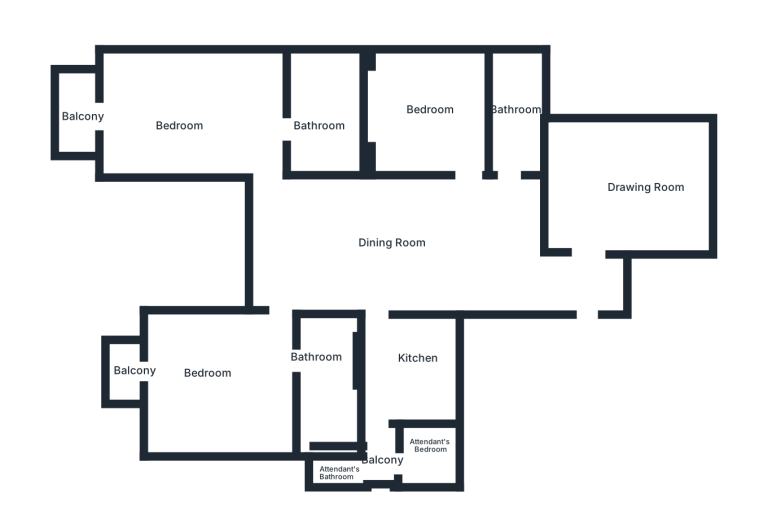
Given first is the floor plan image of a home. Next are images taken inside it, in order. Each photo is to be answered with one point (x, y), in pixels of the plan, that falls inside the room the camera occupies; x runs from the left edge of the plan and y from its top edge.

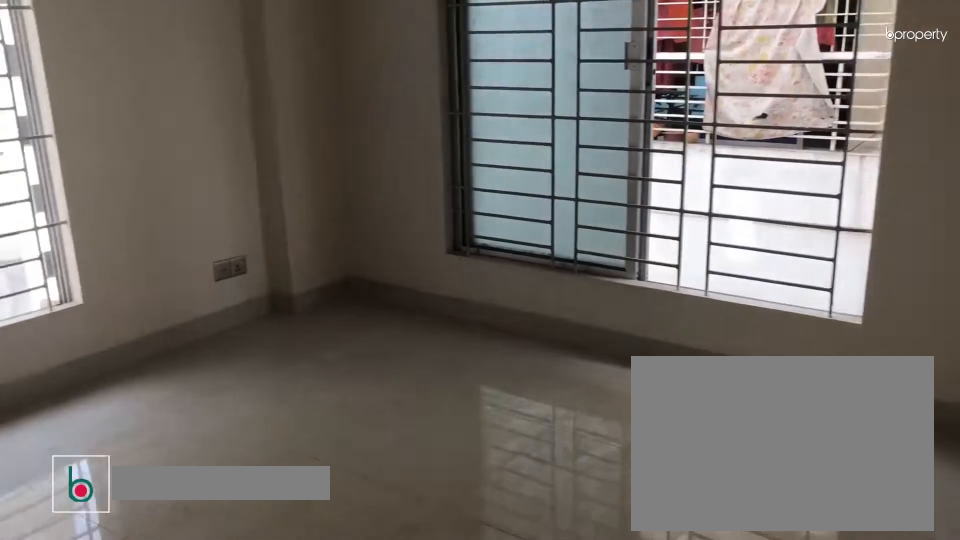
(614, 196)
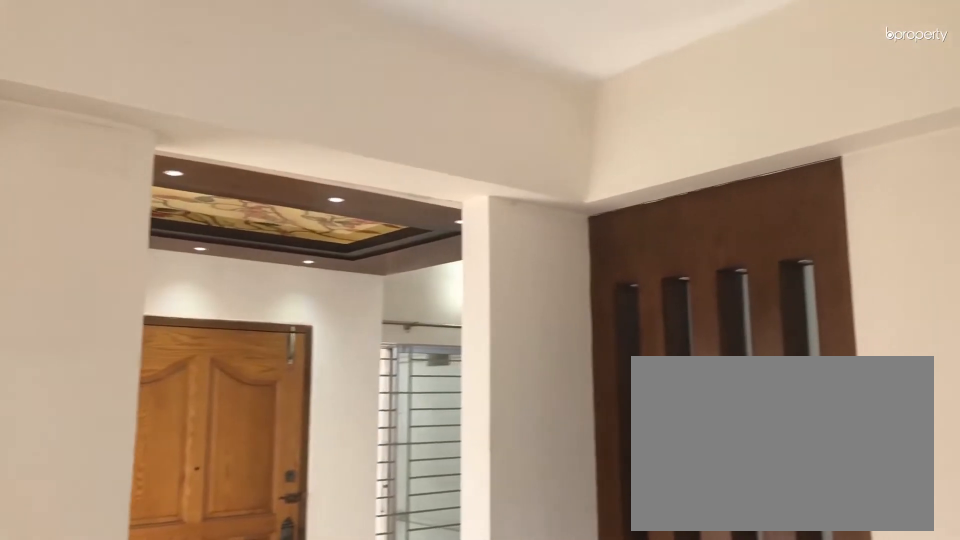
(614, 196)
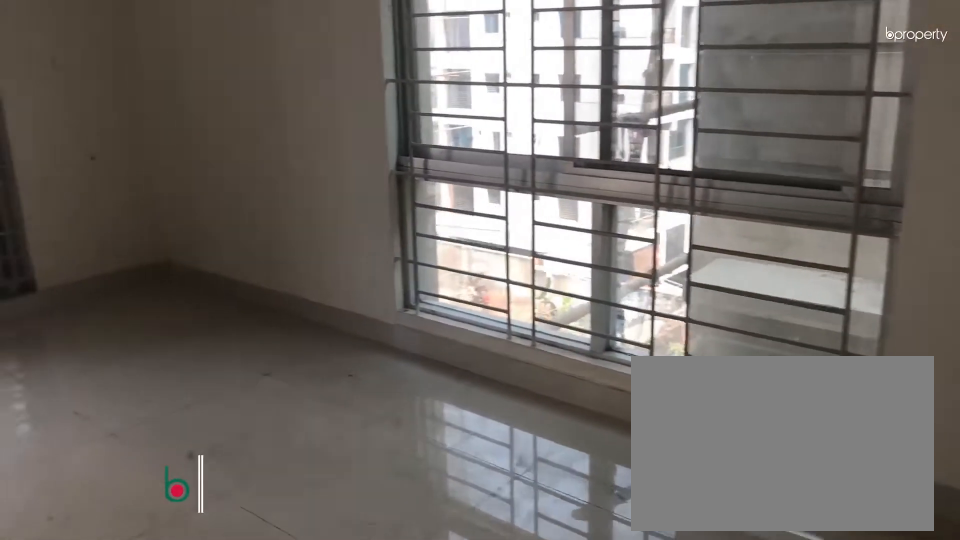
(168, 108)
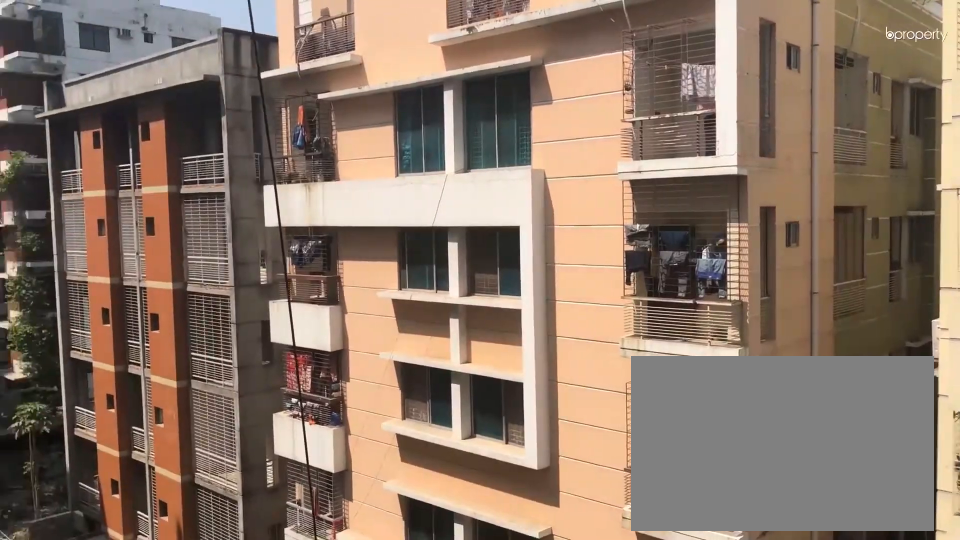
(130, 376)
